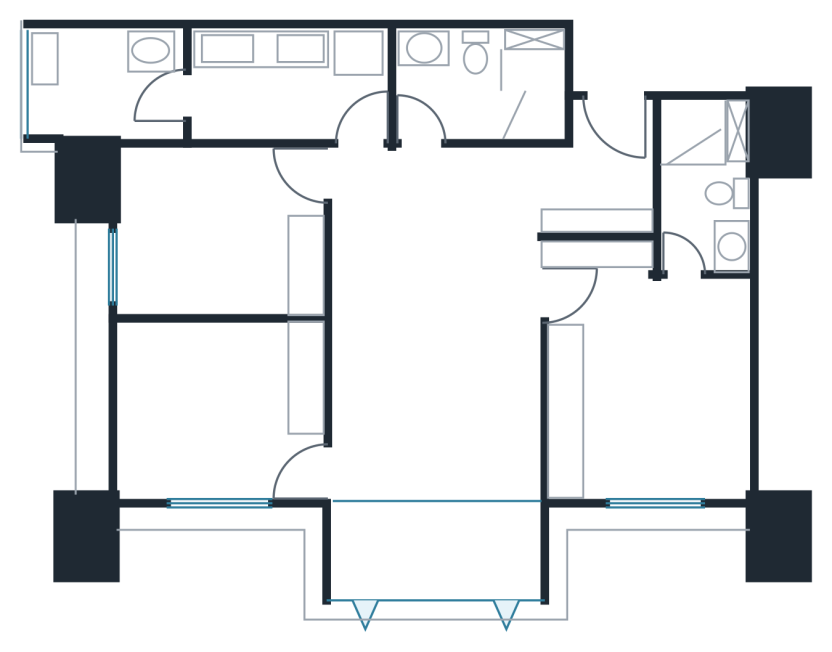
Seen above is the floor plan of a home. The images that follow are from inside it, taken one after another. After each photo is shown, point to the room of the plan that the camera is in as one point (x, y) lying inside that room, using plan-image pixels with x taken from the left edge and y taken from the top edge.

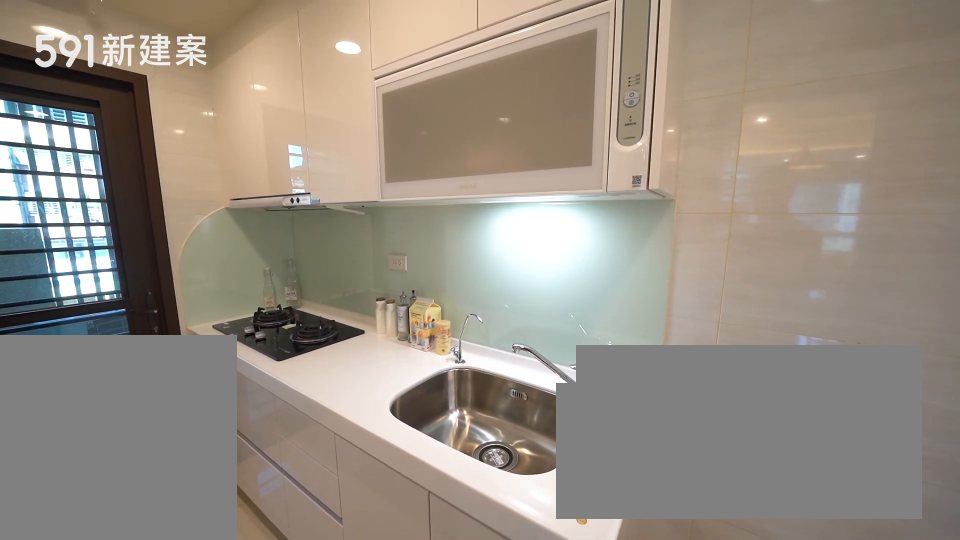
(285, 87)
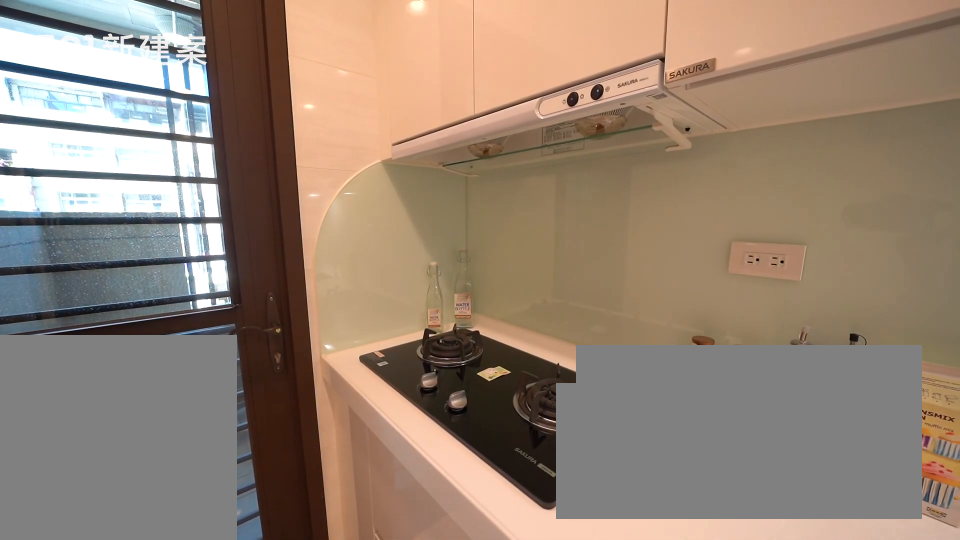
(285, 87)
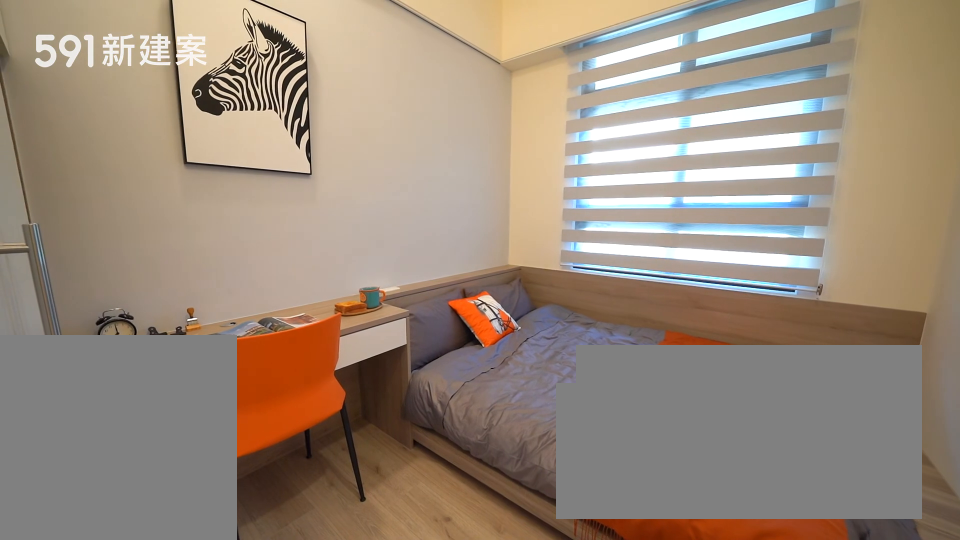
(217, 233)
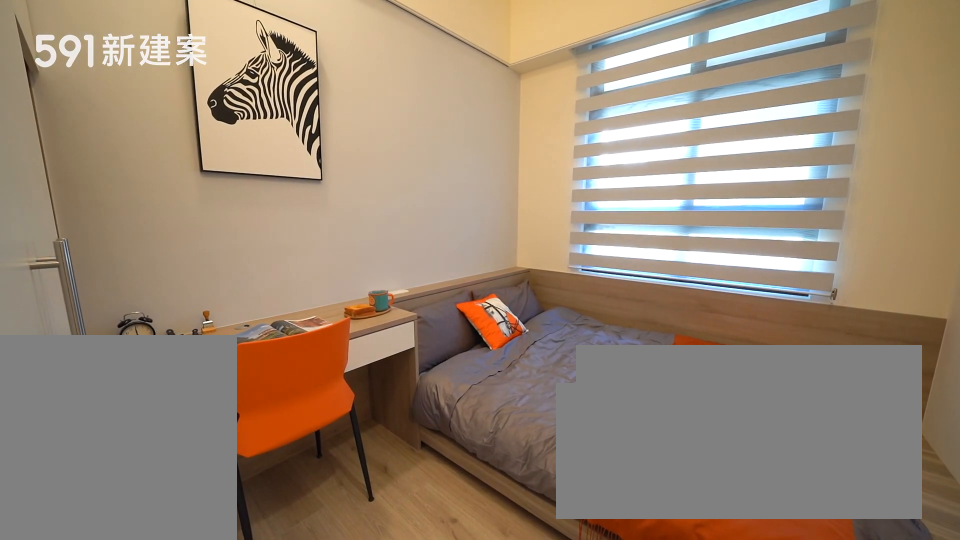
(217, 233)
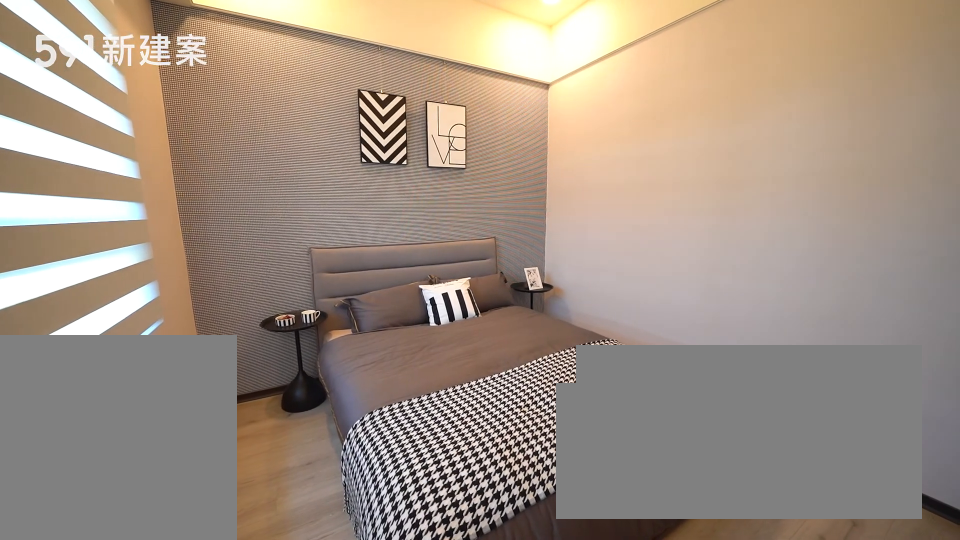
(221, 413)
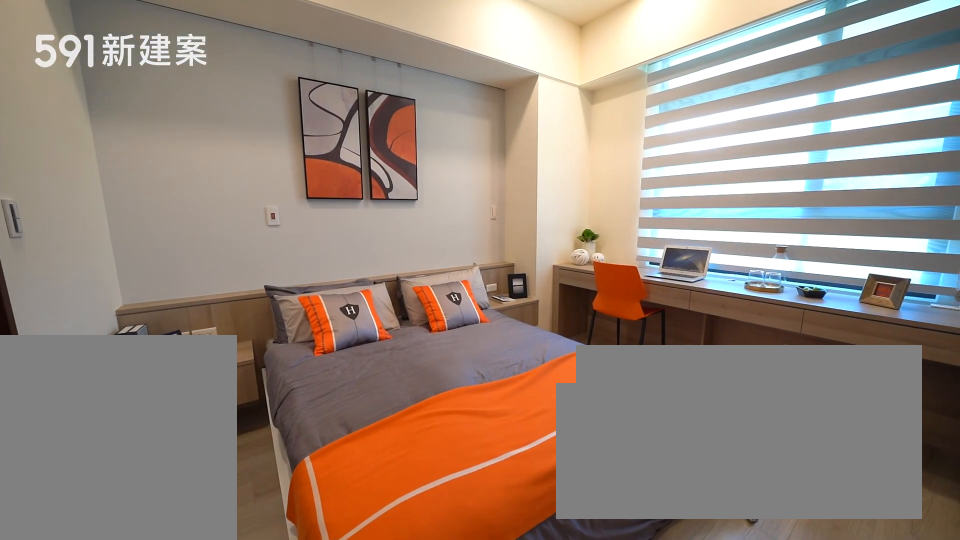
(648, 393)
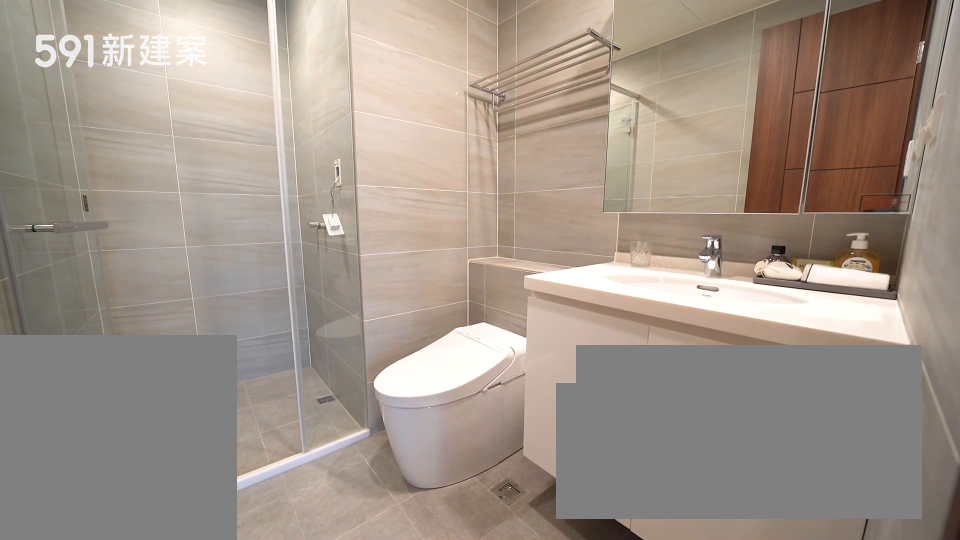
(705, 175)
